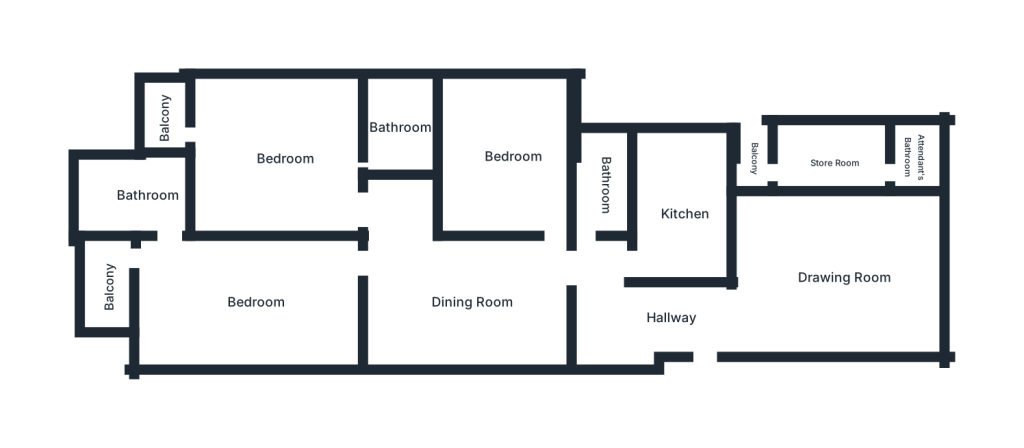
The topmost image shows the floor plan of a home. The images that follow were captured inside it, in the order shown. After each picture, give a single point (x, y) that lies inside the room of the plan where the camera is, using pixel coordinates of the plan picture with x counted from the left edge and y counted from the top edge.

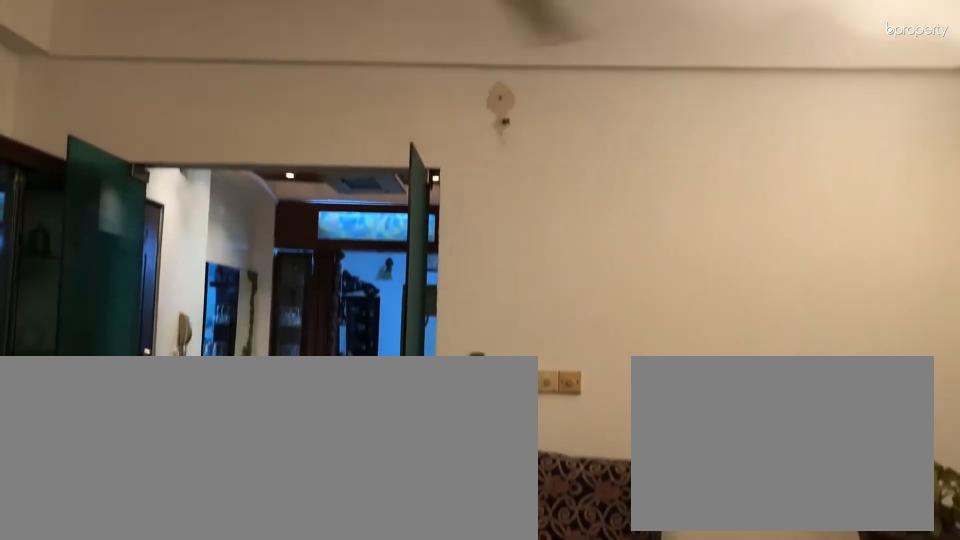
(842, 273)
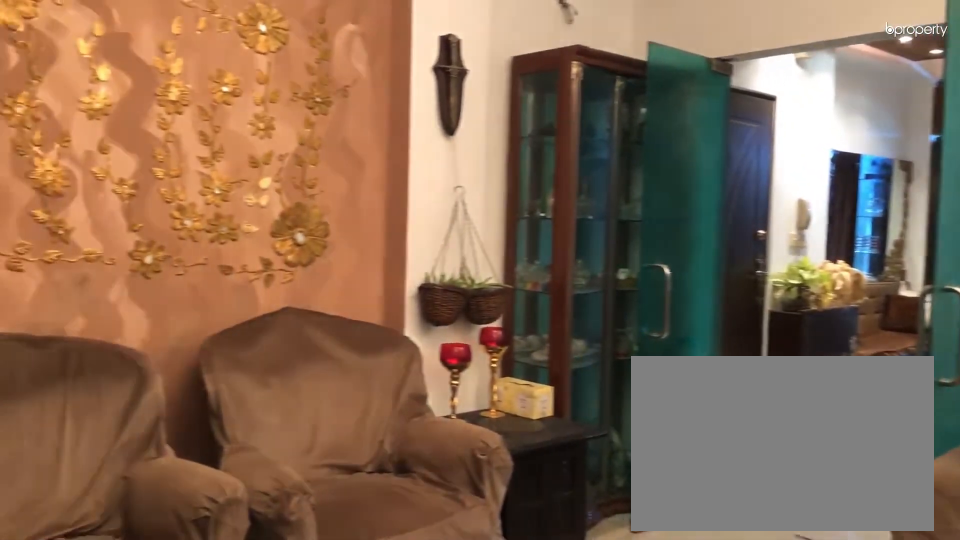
(842, 274)
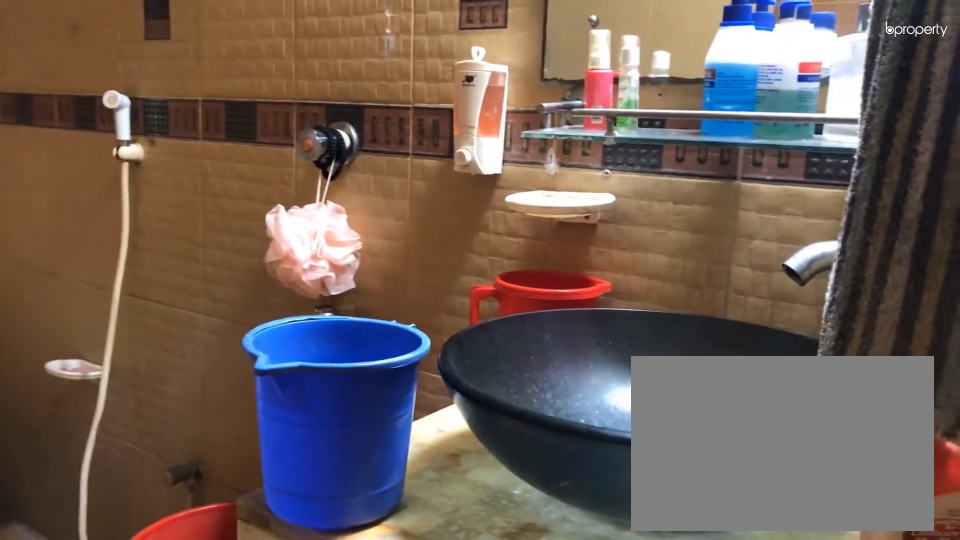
(610, 181)
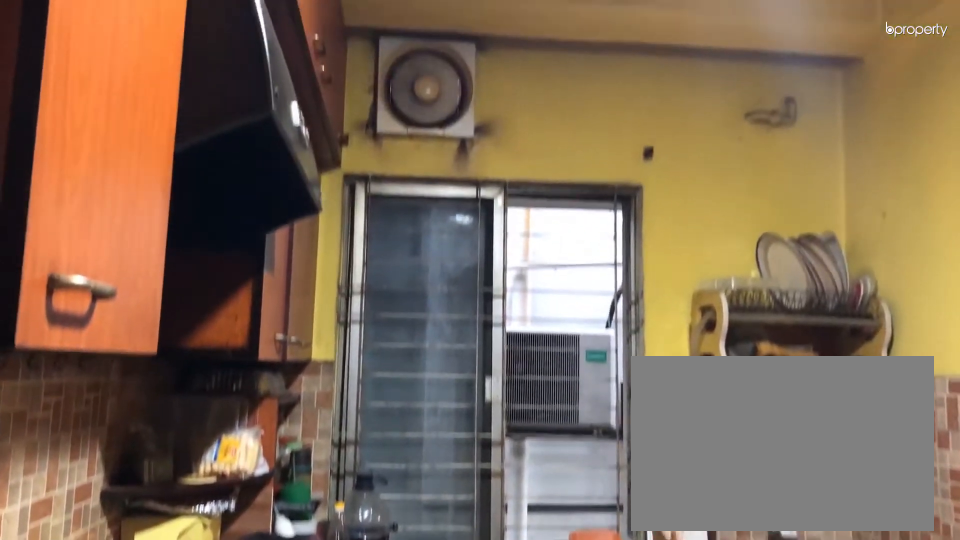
(686, 210)
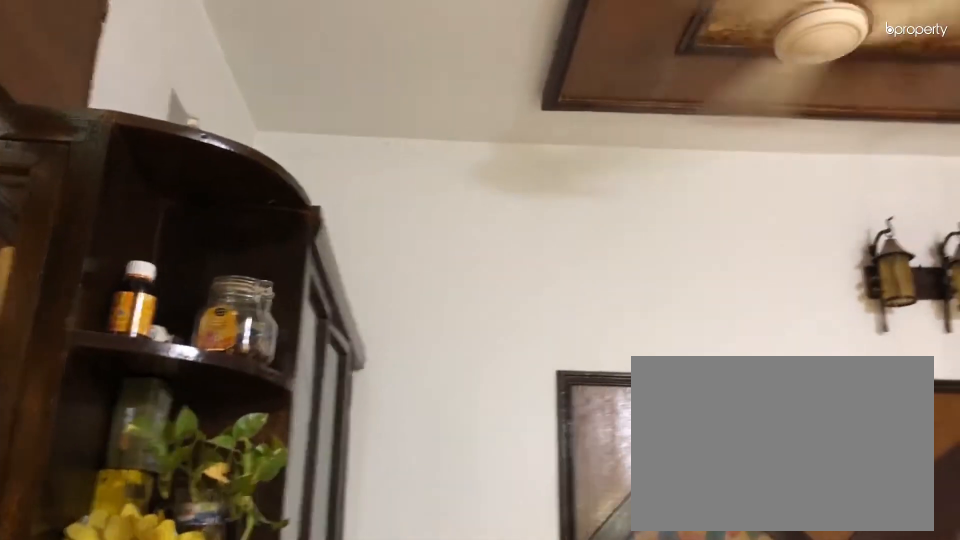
(471, 296)
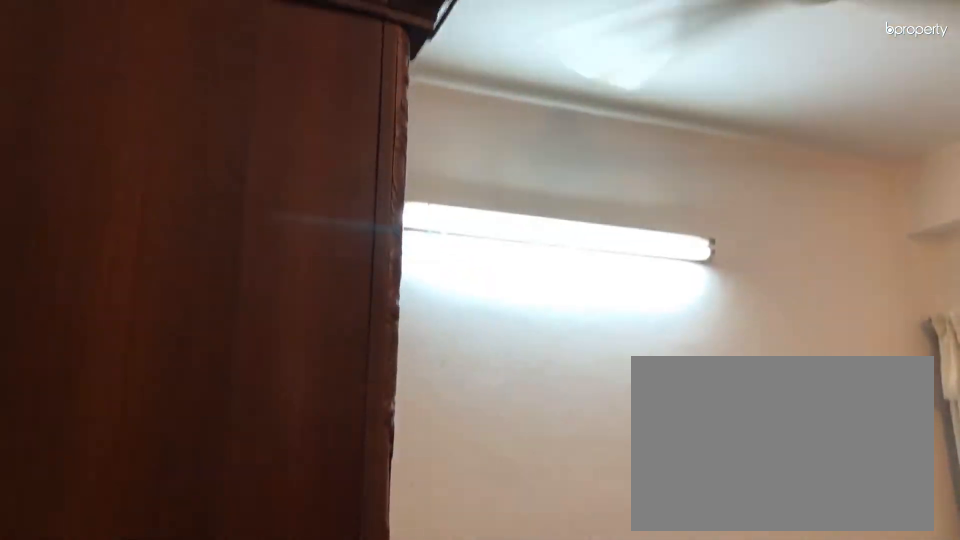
(505, 156)
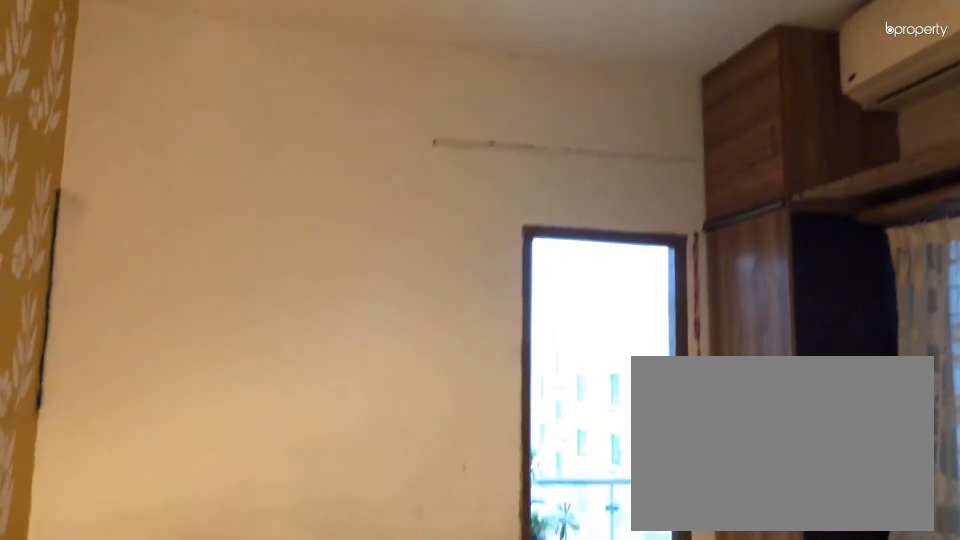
(280, 149)
